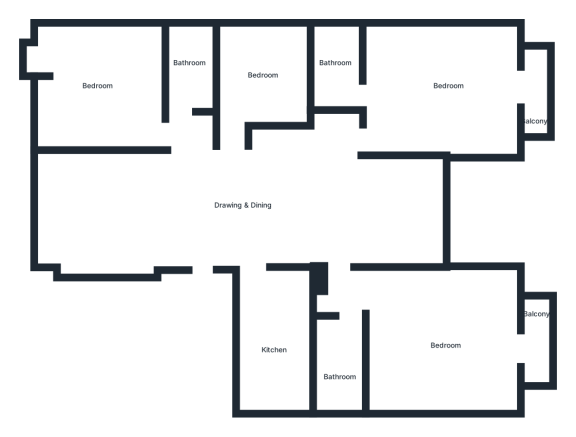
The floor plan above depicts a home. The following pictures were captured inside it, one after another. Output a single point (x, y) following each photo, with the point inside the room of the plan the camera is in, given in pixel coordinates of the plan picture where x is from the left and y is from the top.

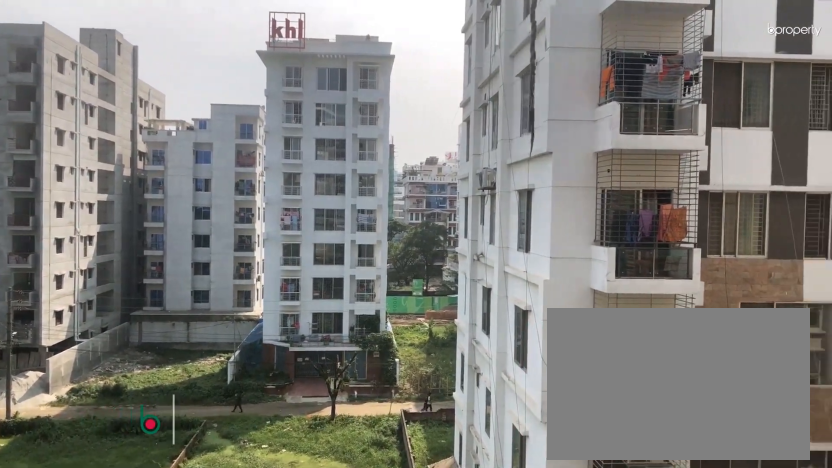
(535, 348)
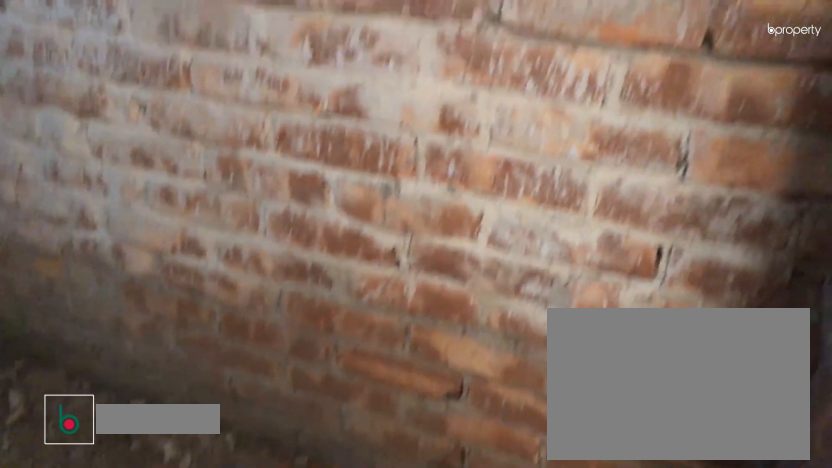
(339, 358)
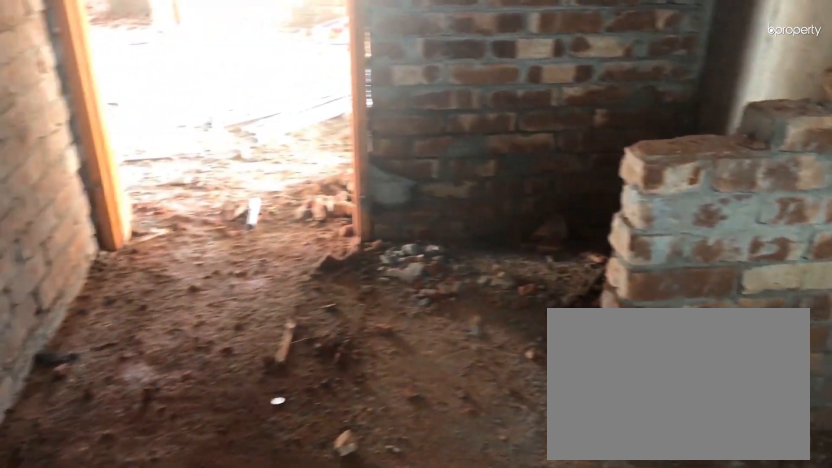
(272, 347)
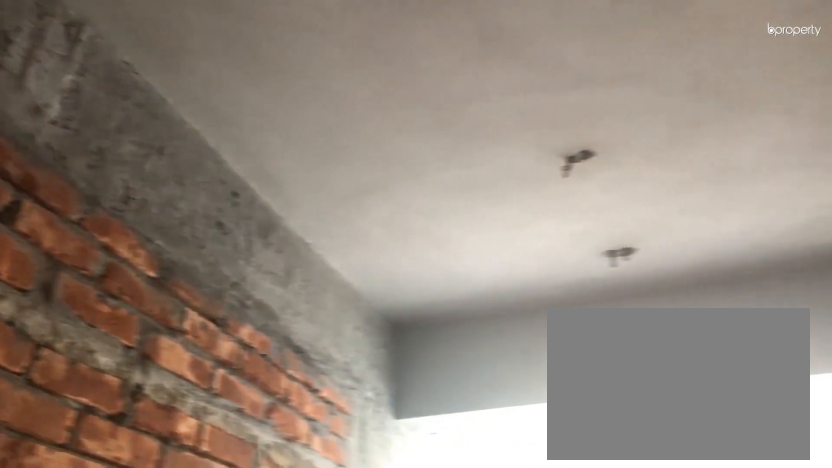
(273, 347)
